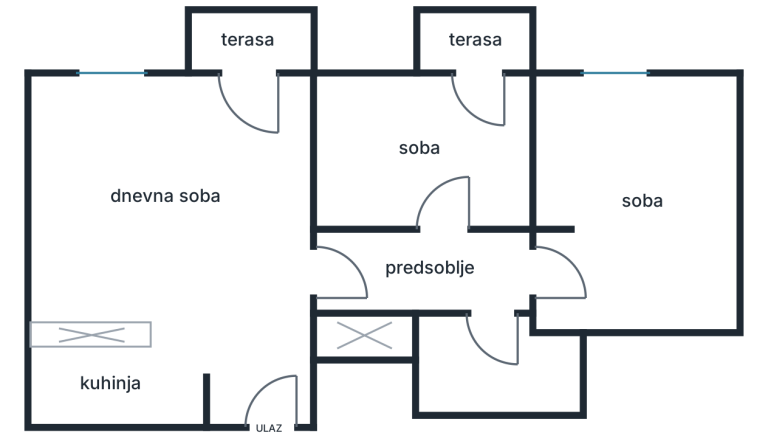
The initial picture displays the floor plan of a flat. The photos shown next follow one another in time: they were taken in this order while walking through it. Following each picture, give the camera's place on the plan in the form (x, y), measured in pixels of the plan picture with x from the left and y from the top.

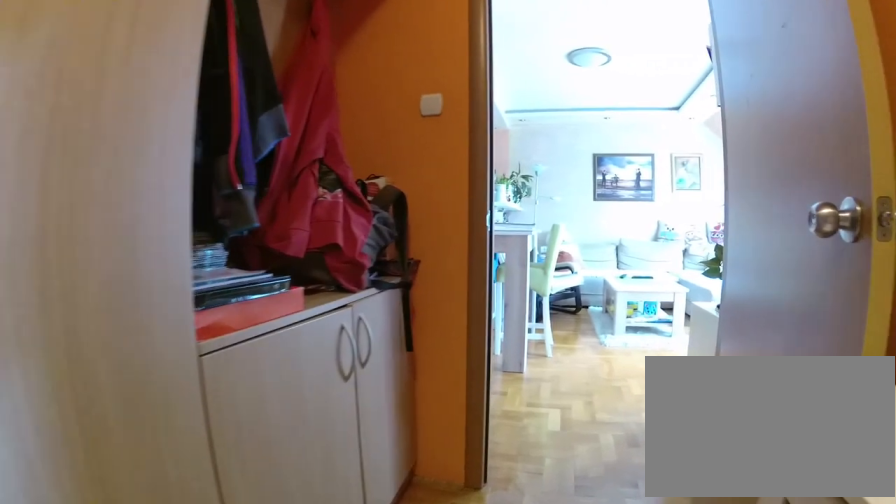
(442, 259)
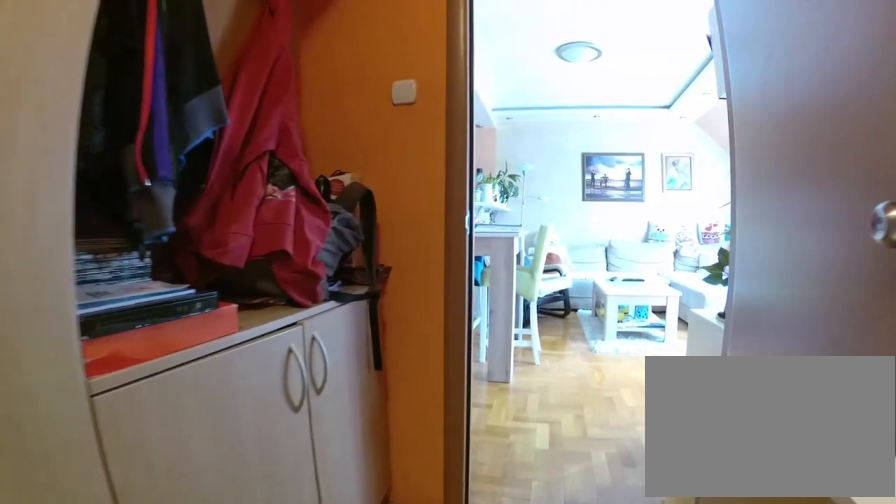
(429, 259)
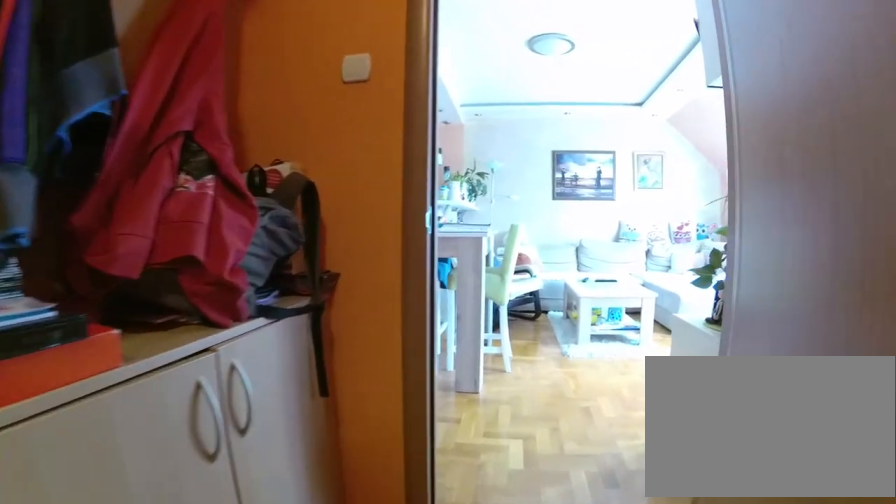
(416, 260)
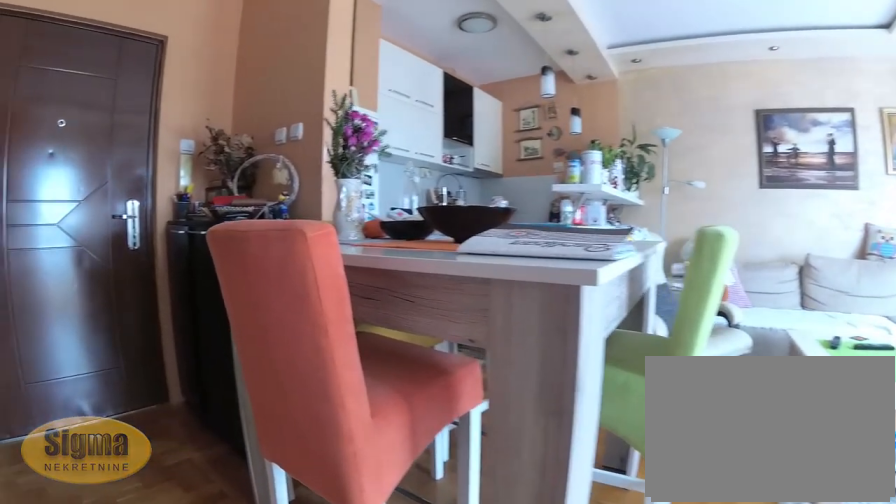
(277, 264)
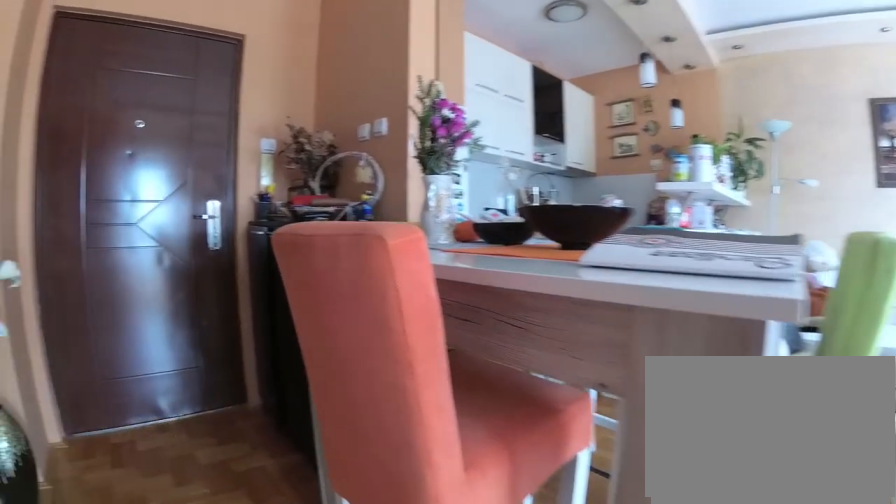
(272, 267)
